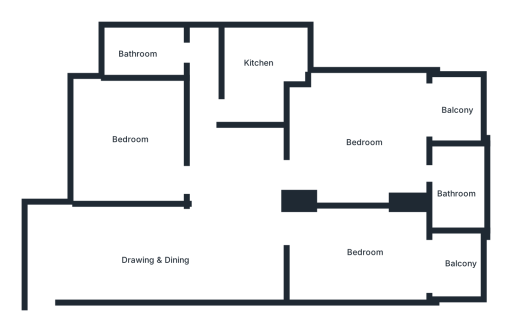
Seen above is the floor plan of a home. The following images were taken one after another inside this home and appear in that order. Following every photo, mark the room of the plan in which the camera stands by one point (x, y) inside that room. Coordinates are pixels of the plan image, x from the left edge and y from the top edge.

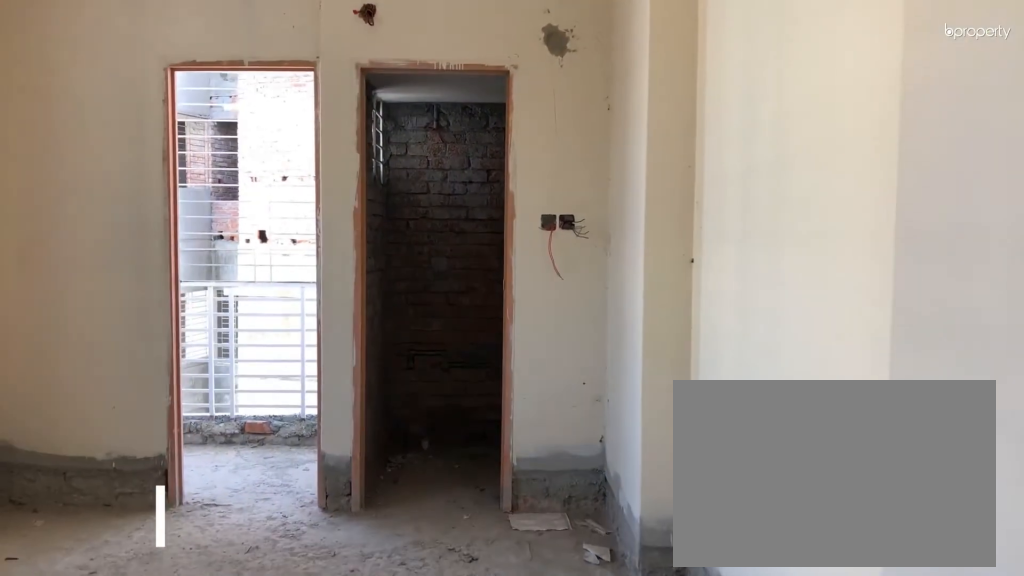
(300, 168)
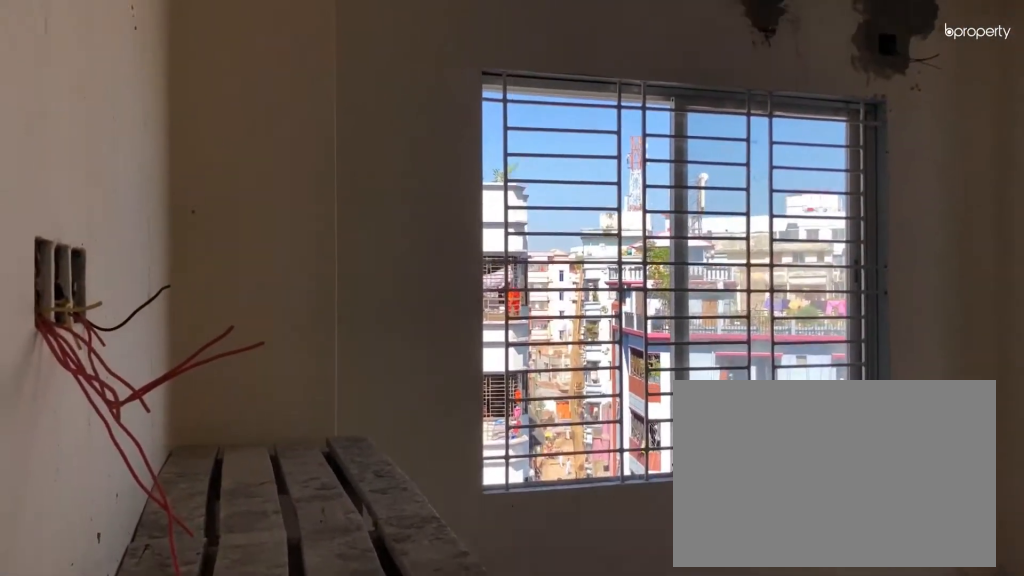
(364, 138)
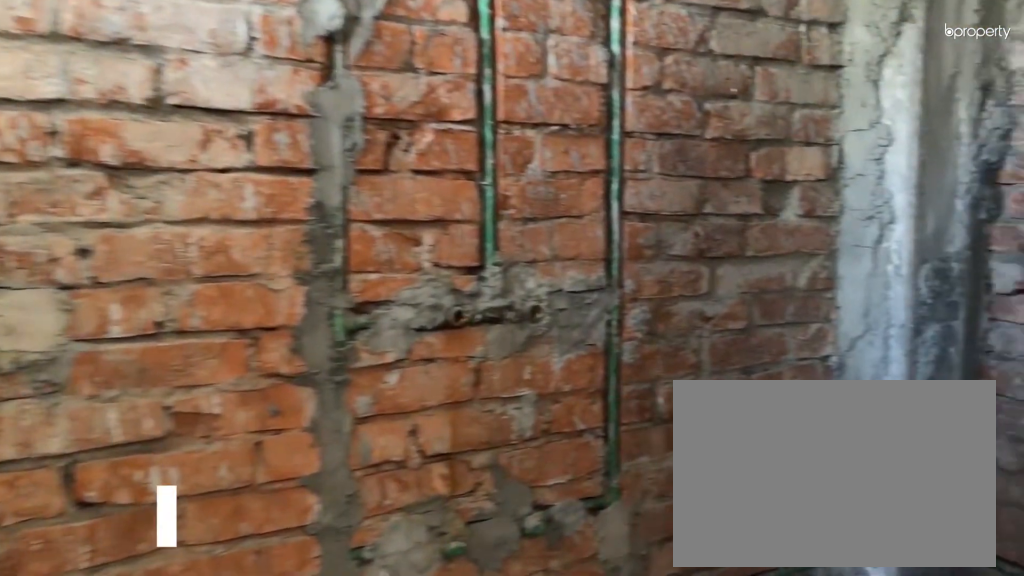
(457, 191)
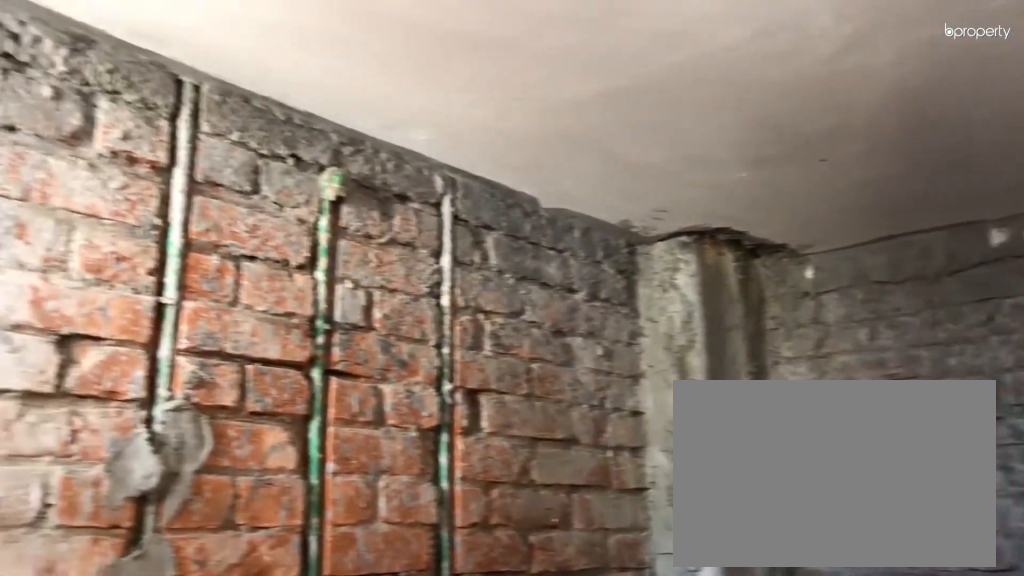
(458, 192)
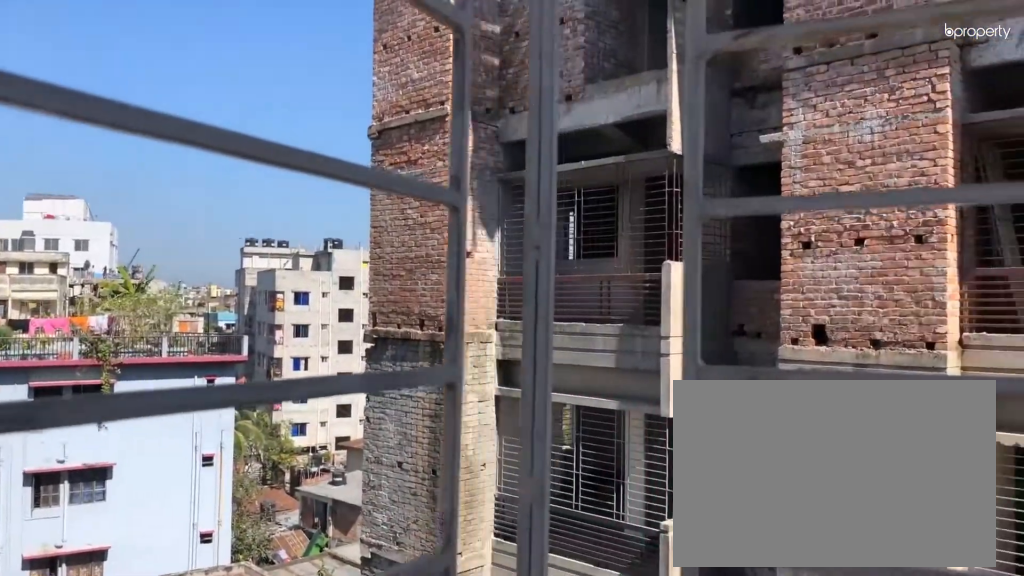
(461, 106)
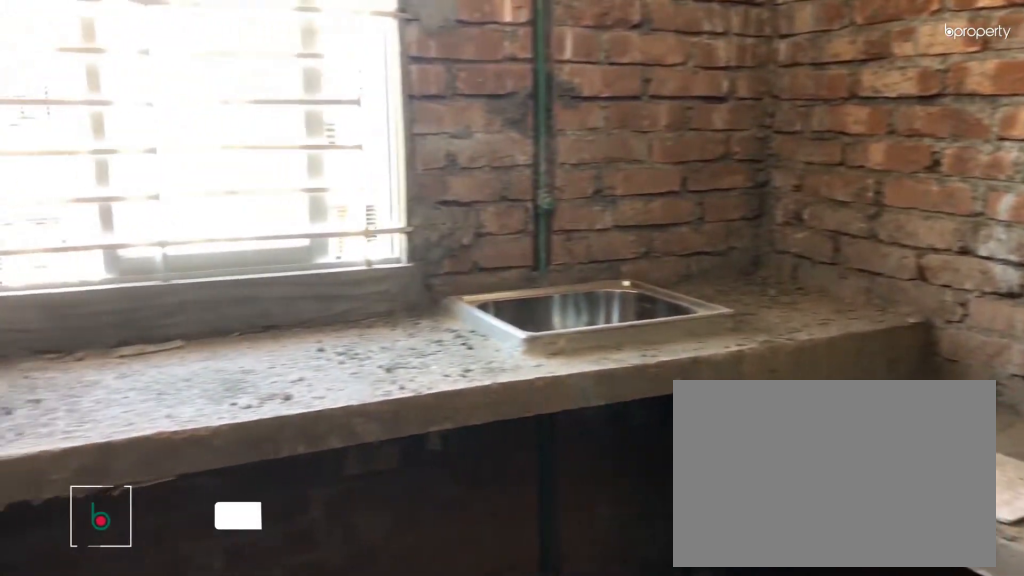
(255, 66)
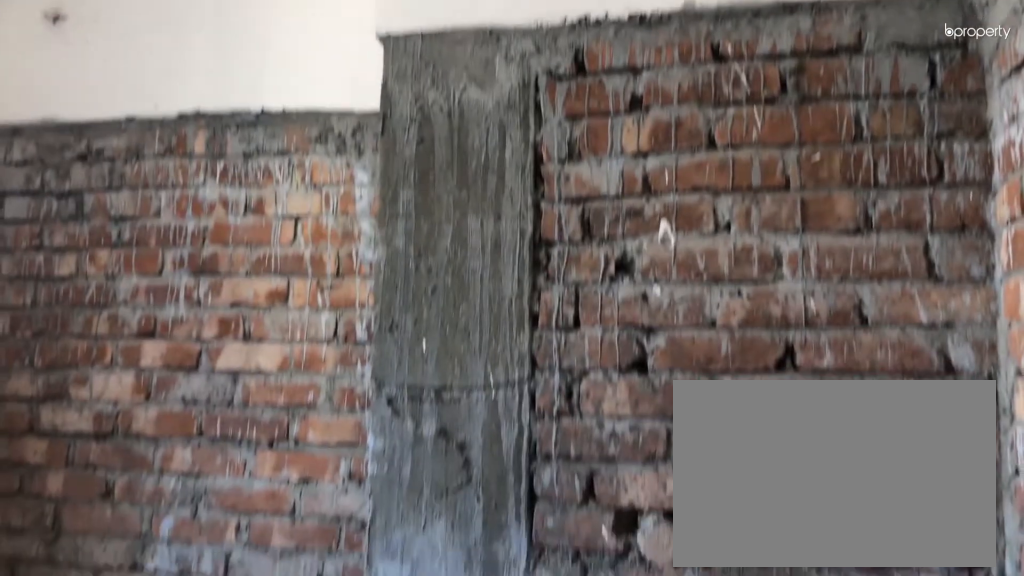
(255, 66)
